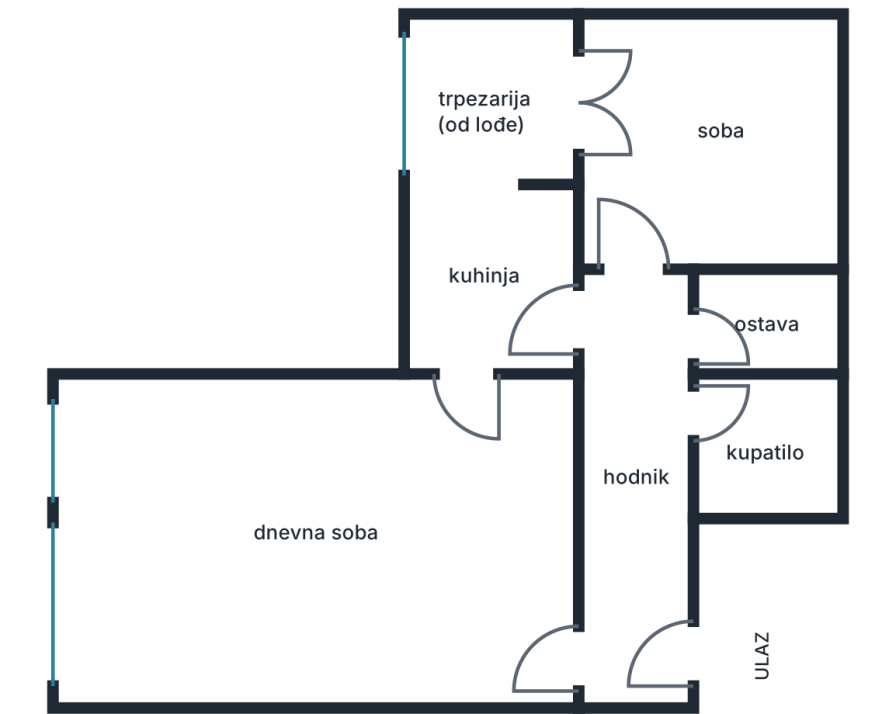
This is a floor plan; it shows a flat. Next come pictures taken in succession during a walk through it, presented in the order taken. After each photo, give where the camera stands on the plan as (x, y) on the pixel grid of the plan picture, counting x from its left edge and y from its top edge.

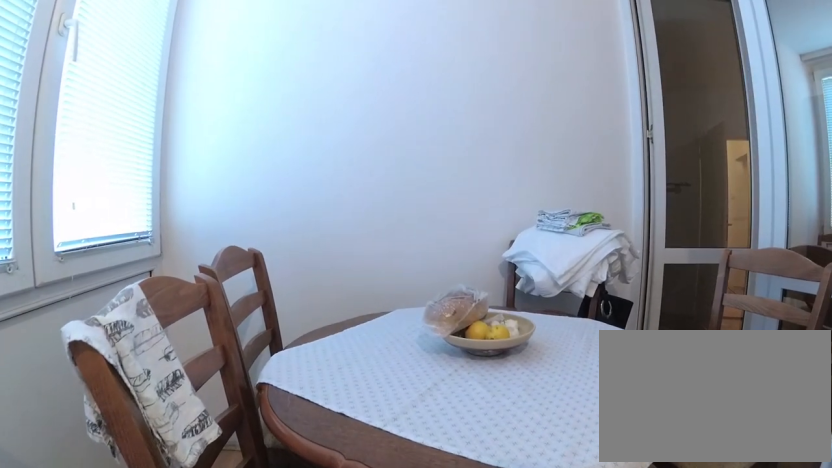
(477, 216)
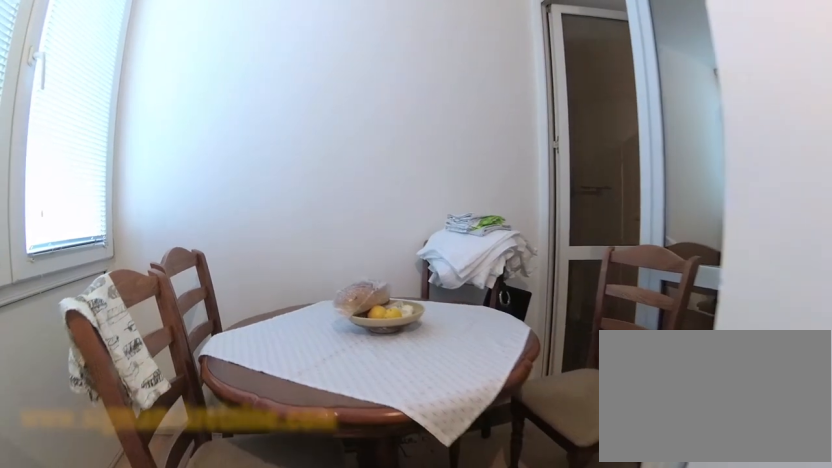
(477, 242)
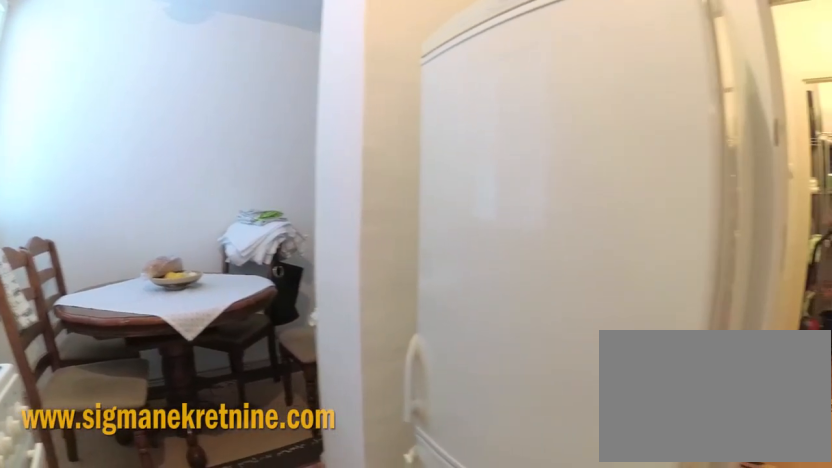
(462, 327)
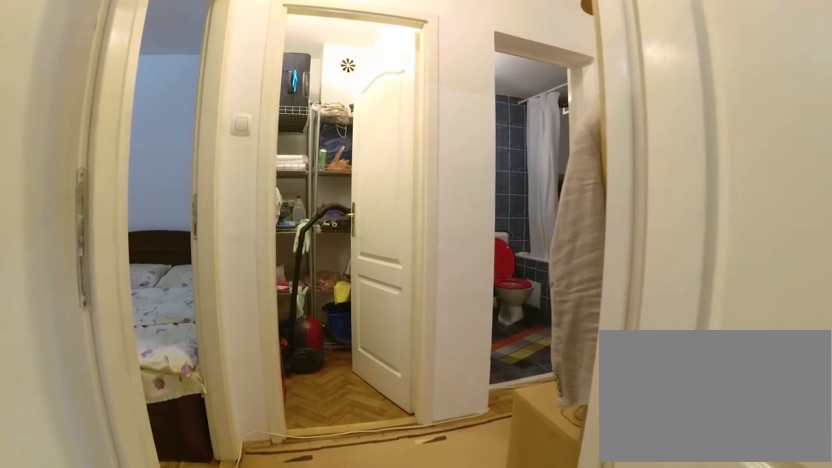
(503, 325)
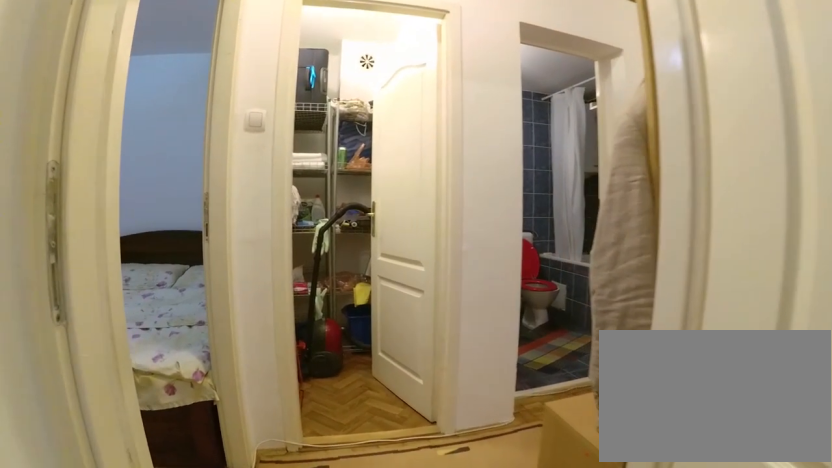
(513, 325)
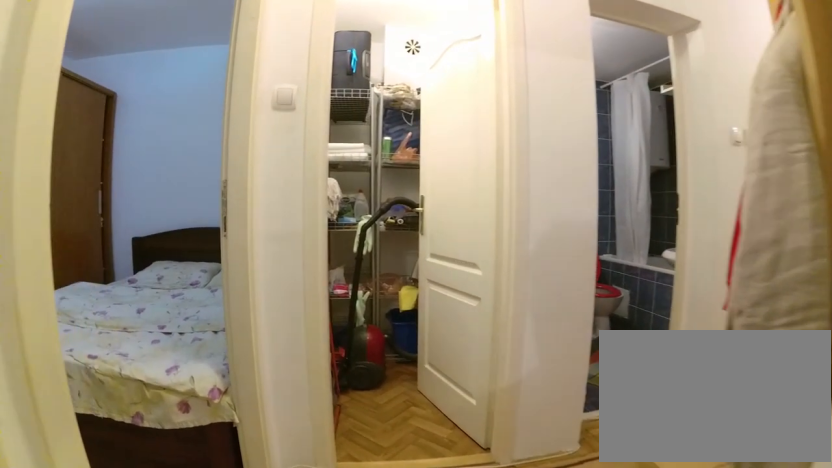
(526, 323)
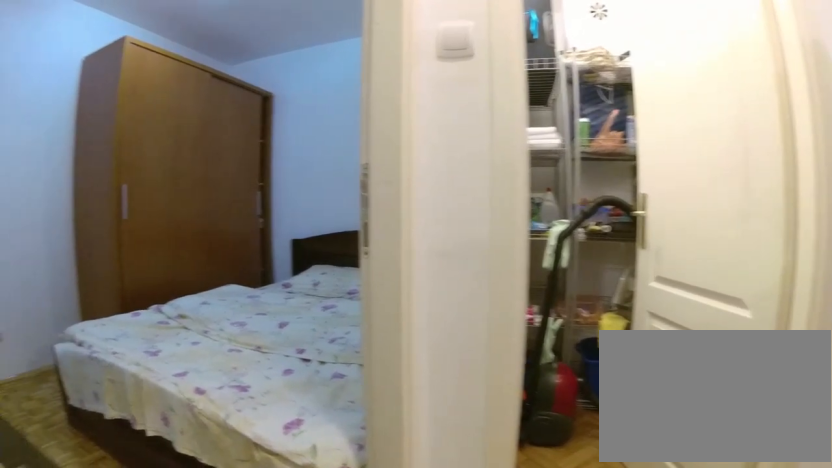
(579, 325)
